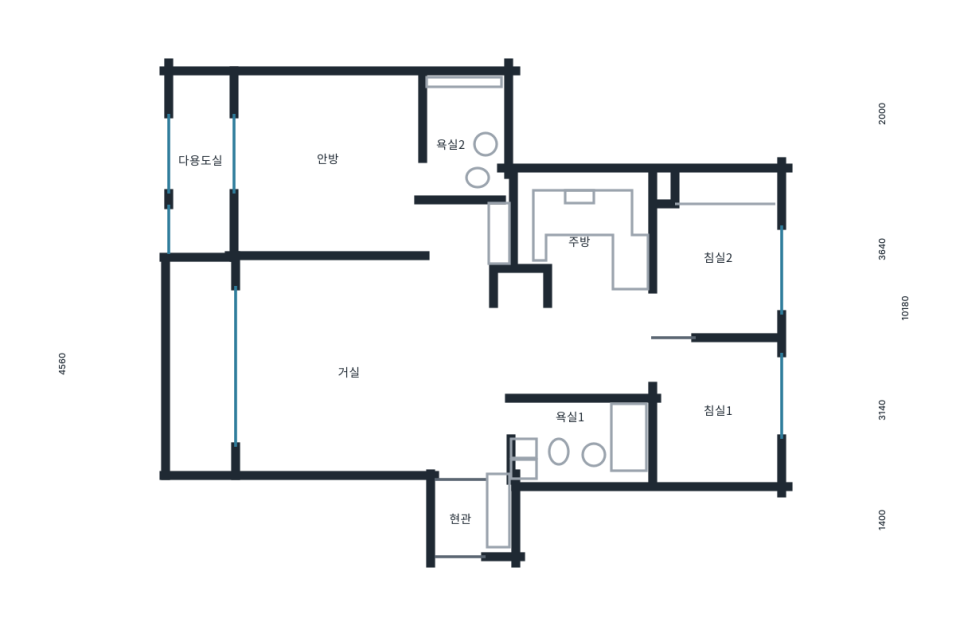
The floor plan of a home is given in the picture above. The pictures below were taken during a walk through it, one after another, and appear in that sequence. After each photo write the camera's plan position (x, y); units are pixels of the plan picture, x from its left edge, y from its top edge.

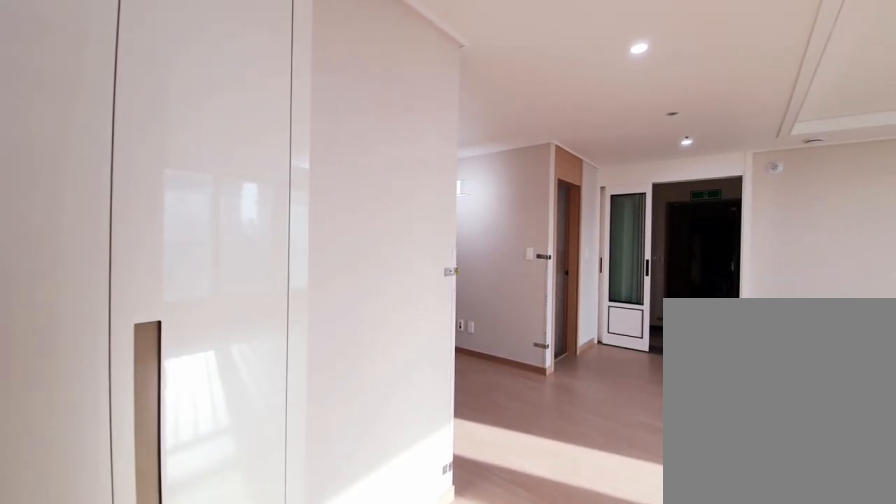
(455, 247)
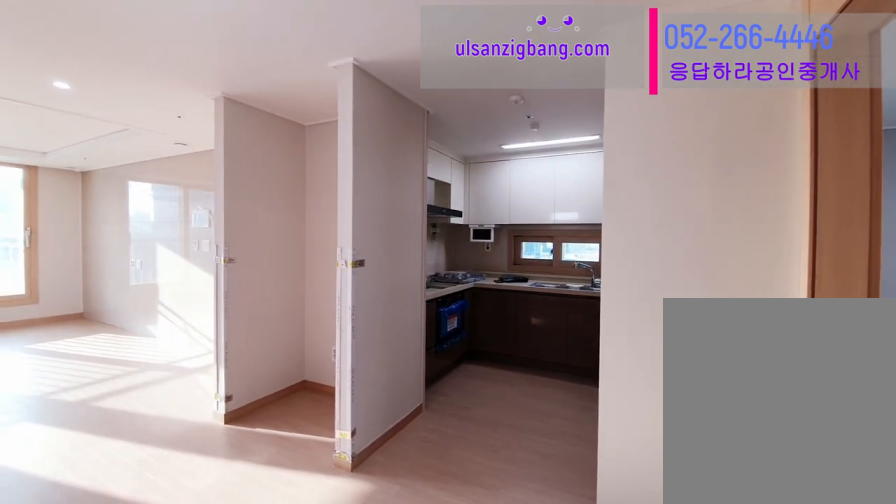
(615, 332)
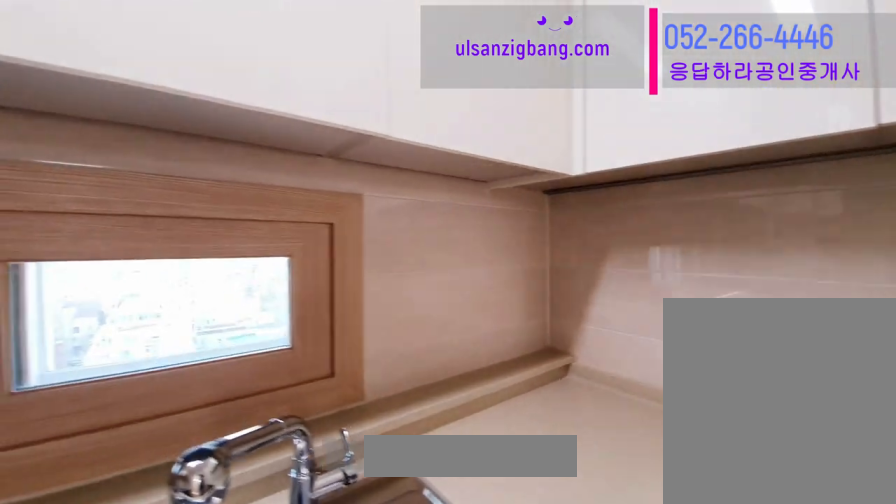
(588, 253)
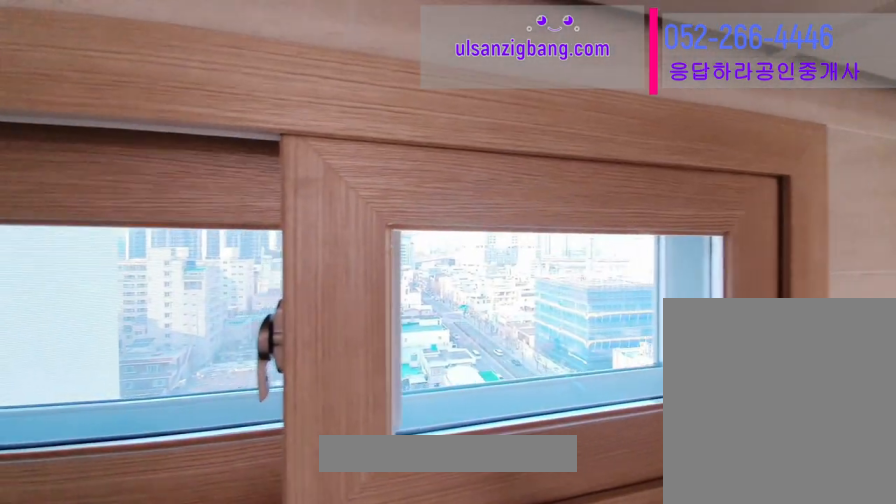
(586, 254)
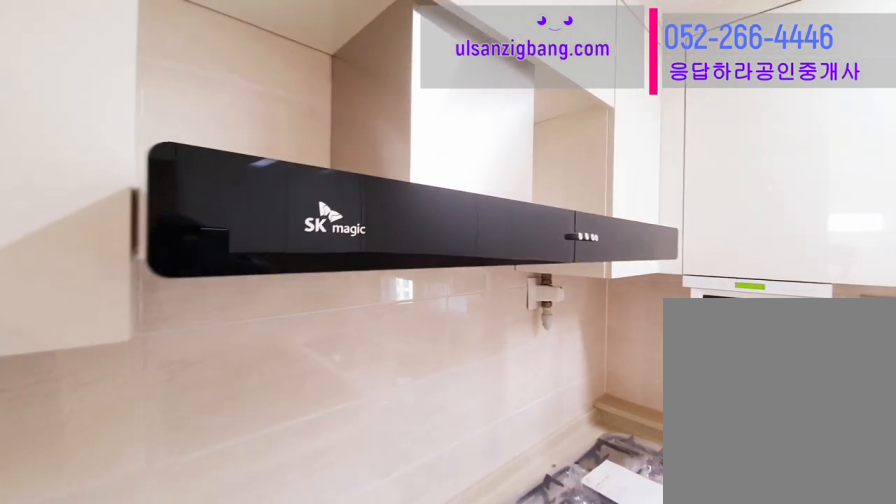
(585, 252)
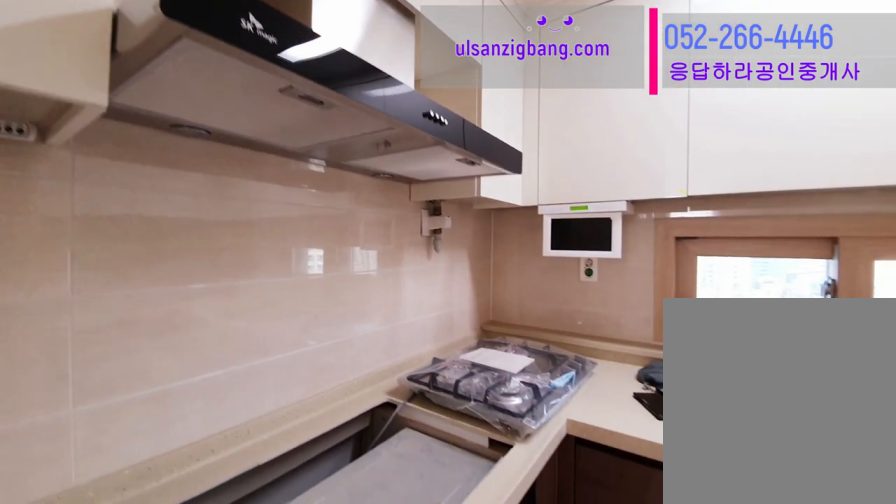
(587, 253)
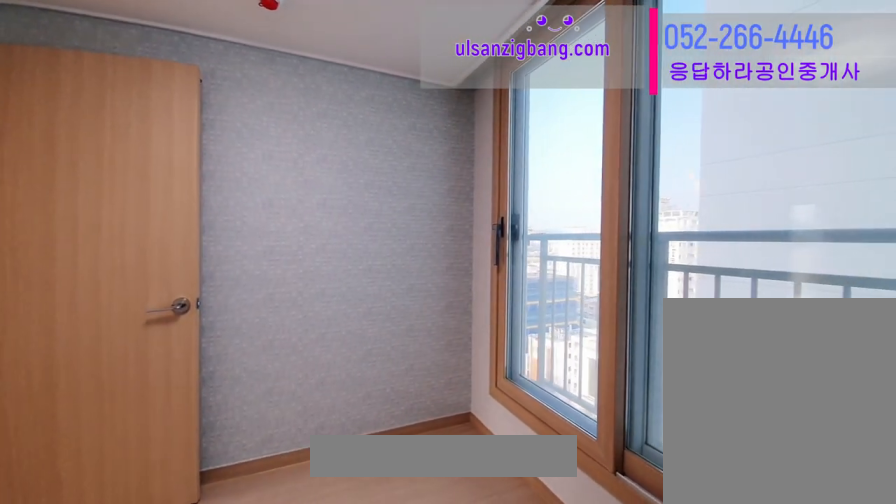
(725, 407)
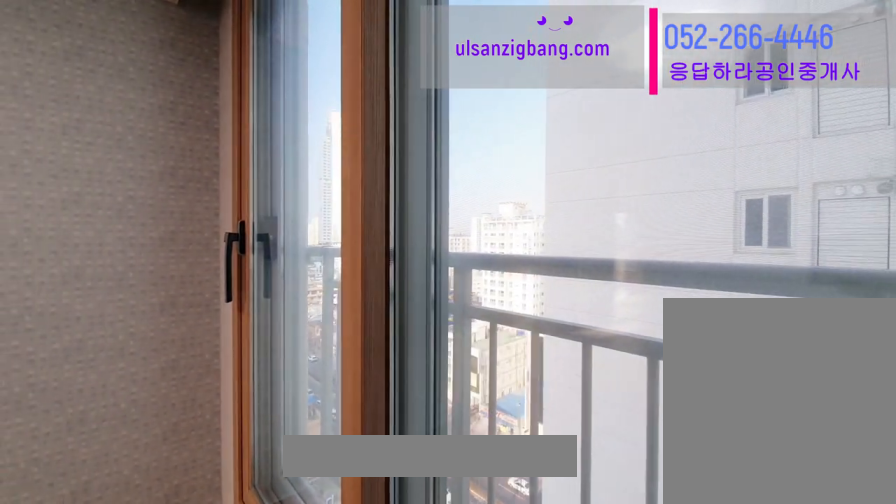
(727, 408)
